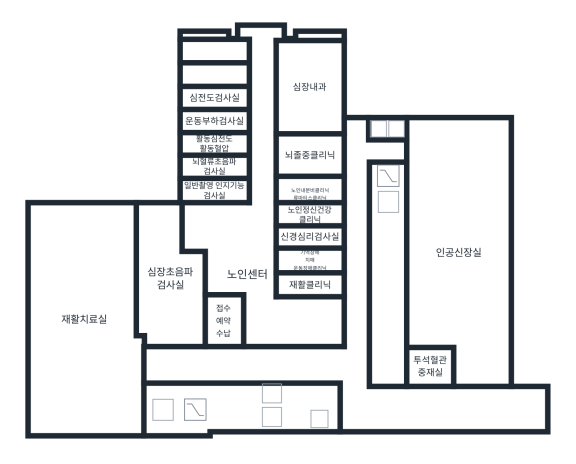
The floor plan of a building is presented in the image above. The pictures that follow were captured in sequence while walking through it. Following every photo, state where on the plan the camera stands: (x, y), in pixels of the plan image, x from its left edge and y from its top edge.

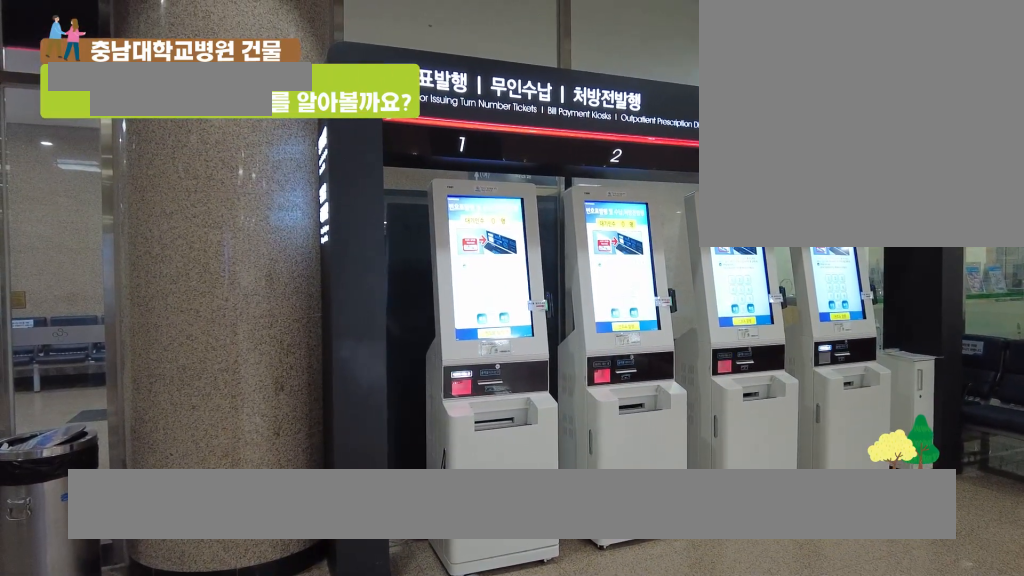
(272, 344)
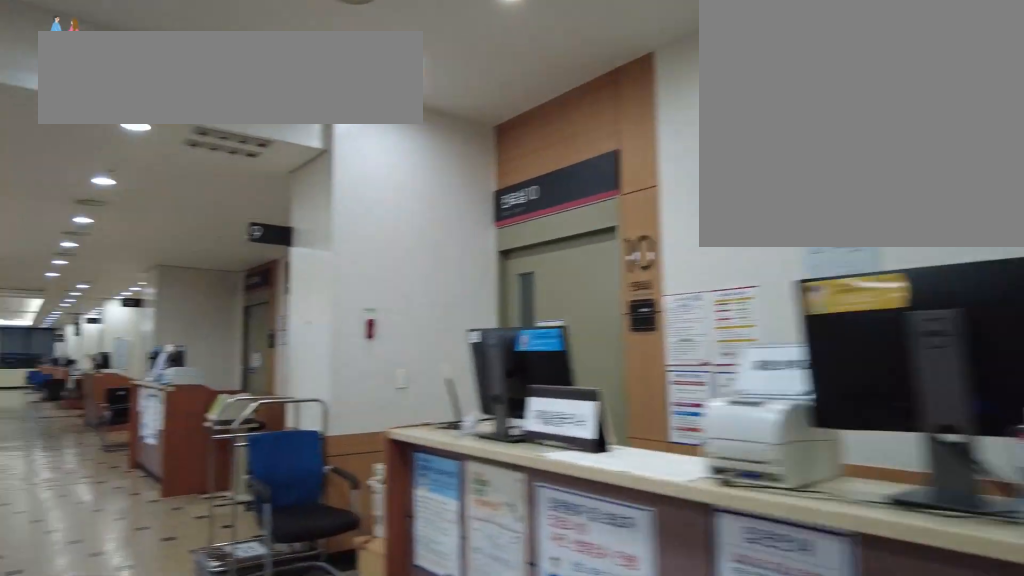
(272, 296)
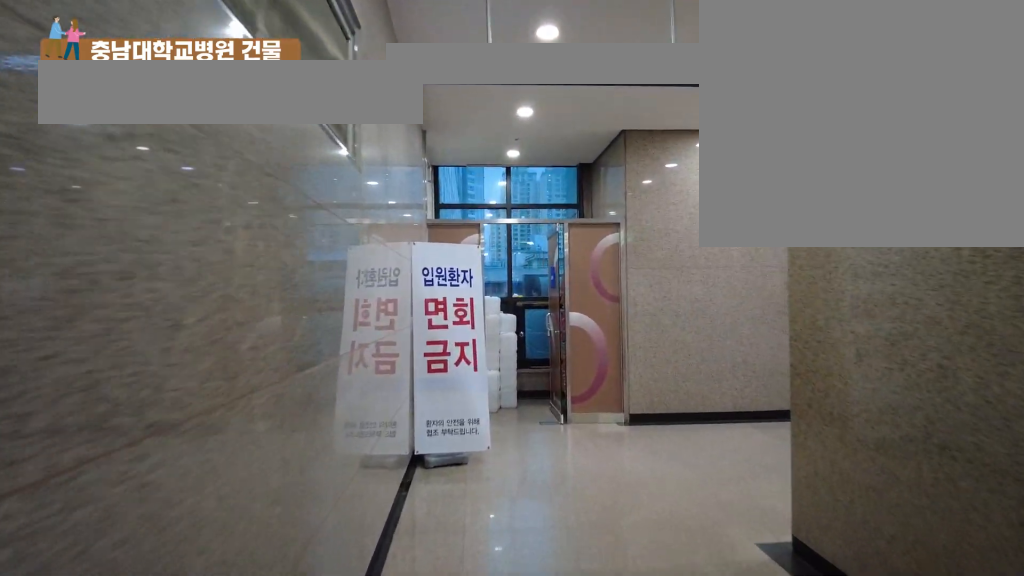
(358, 301)
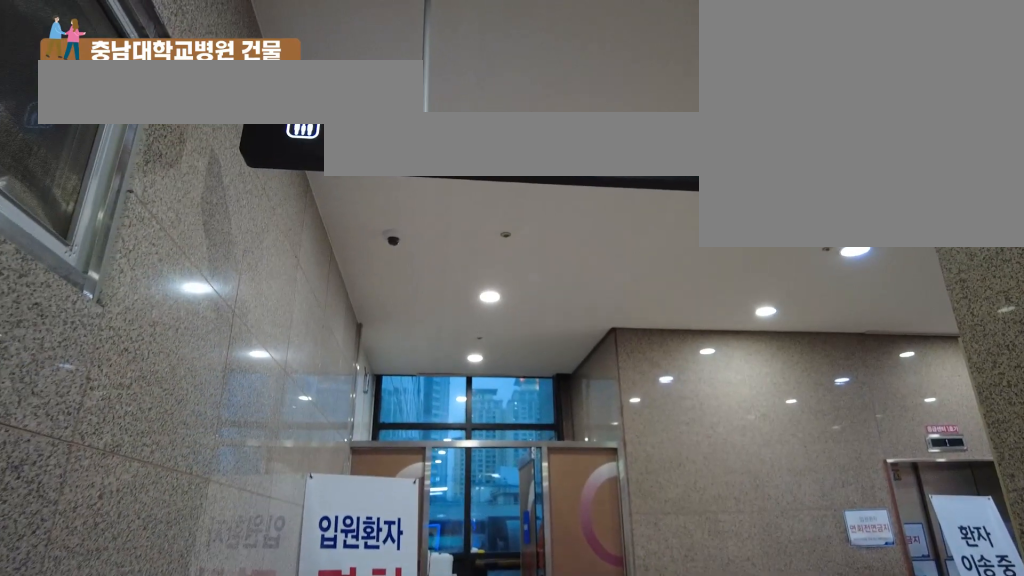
(358, 259)
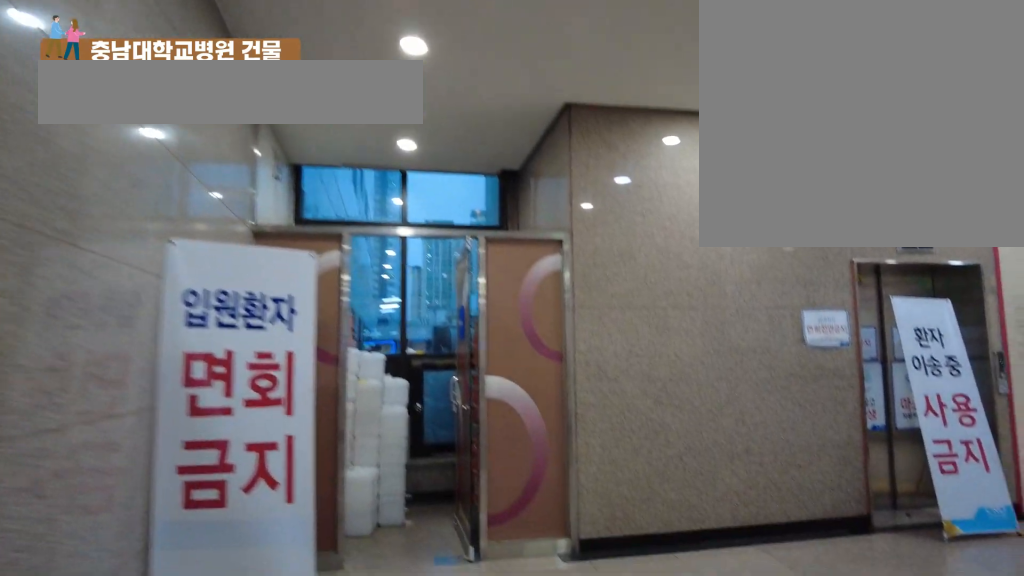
(354, 228)
